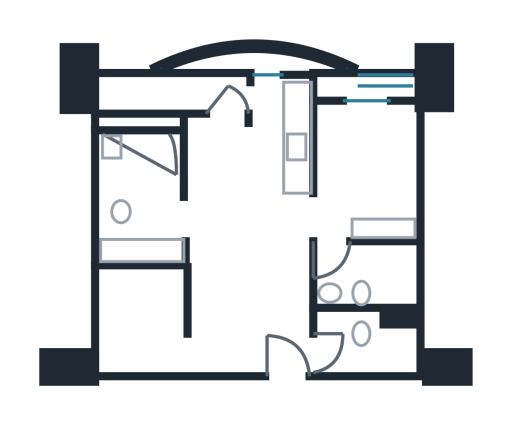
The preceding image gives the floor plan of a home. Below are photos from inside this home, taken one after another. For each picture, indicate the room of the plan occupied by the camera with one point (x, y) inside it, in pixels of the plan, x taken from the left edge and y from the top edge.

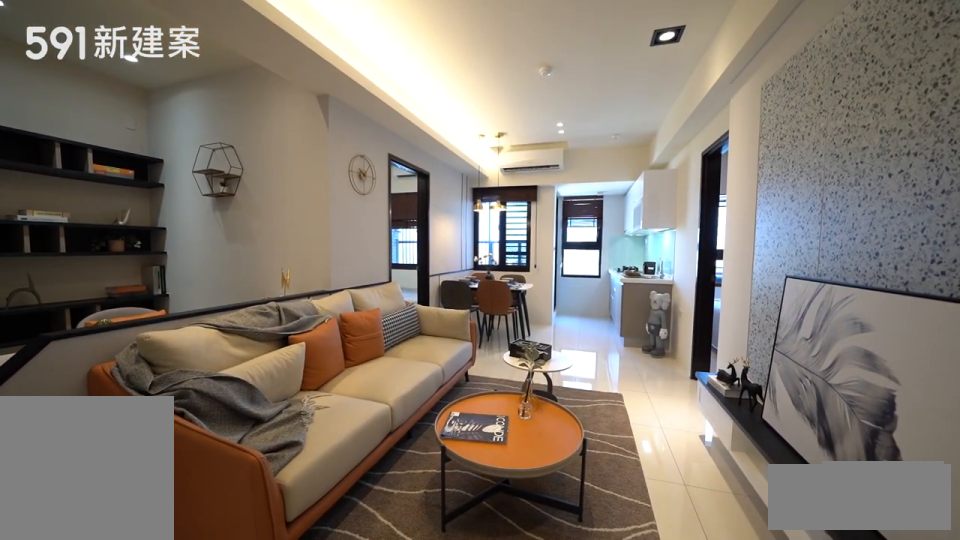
(251, 307)
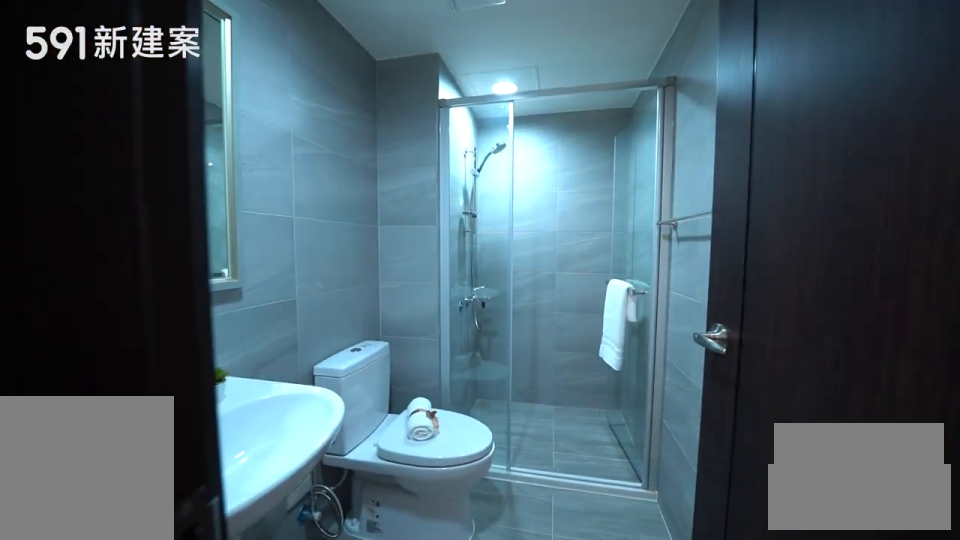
(379, 347)
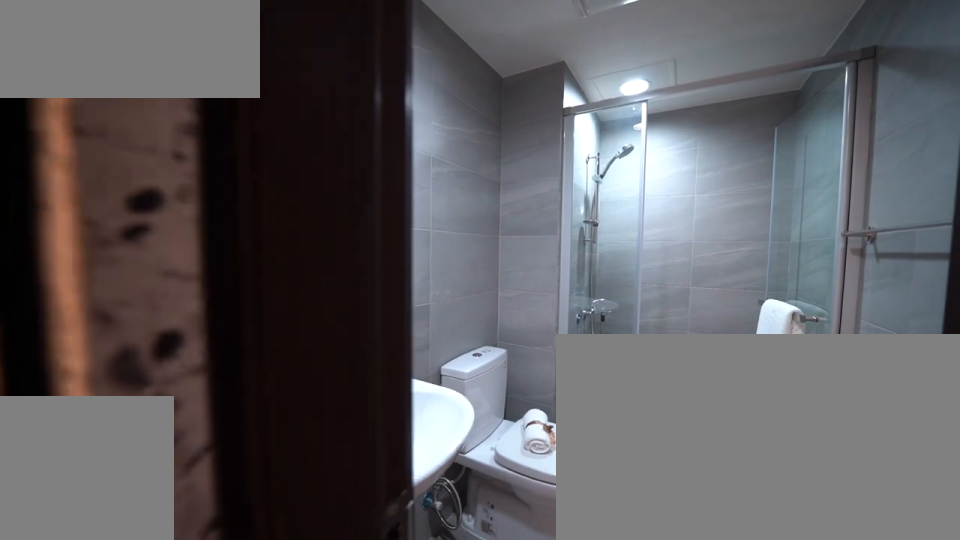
(379, 347)
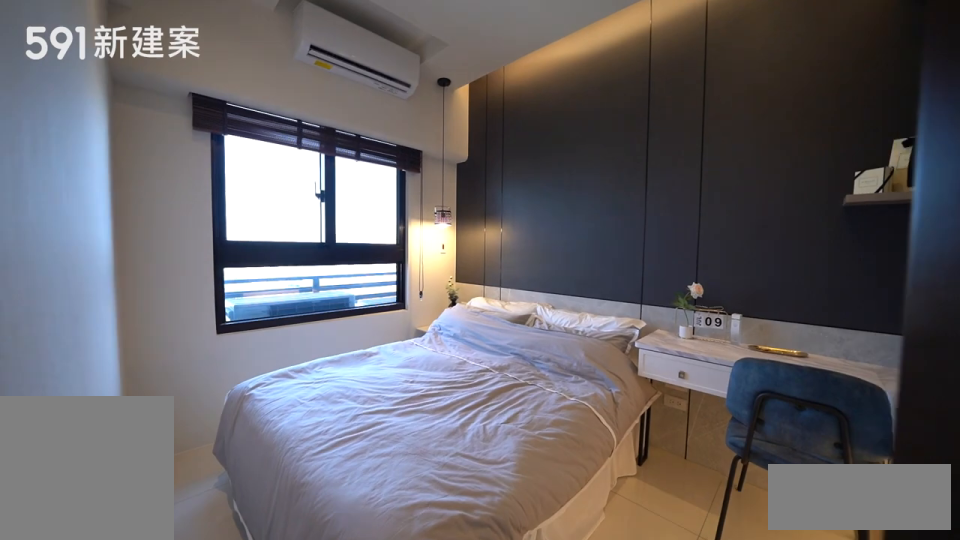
(365, 168)
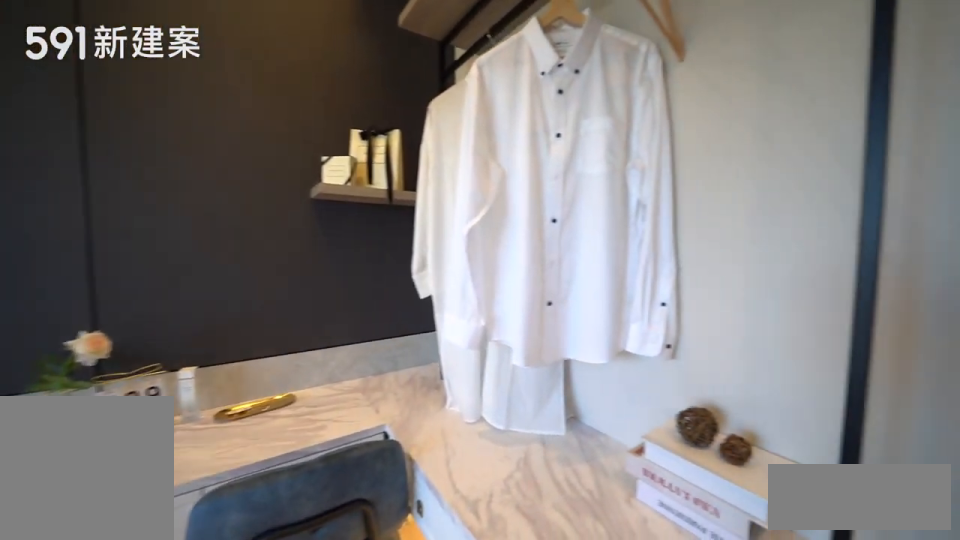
(365, 168)
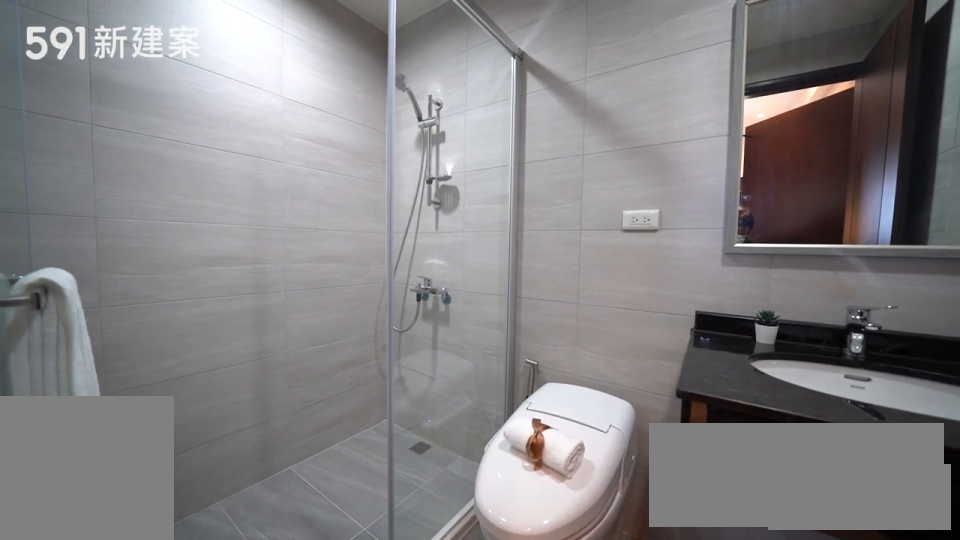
(366, 274)
